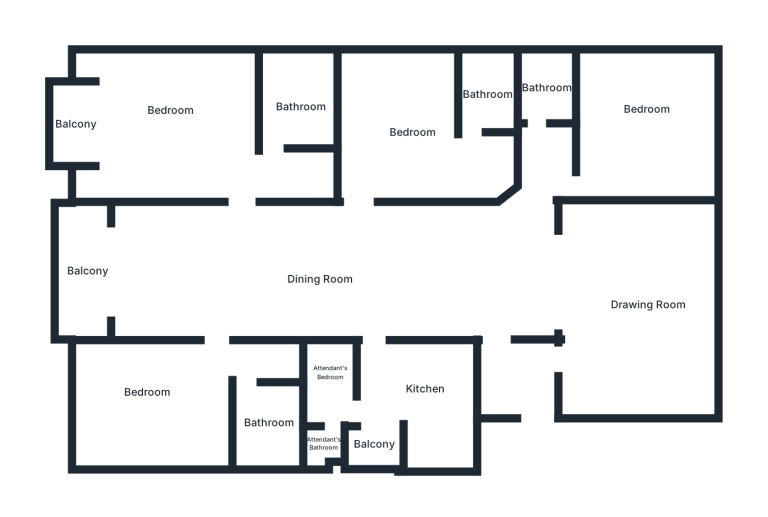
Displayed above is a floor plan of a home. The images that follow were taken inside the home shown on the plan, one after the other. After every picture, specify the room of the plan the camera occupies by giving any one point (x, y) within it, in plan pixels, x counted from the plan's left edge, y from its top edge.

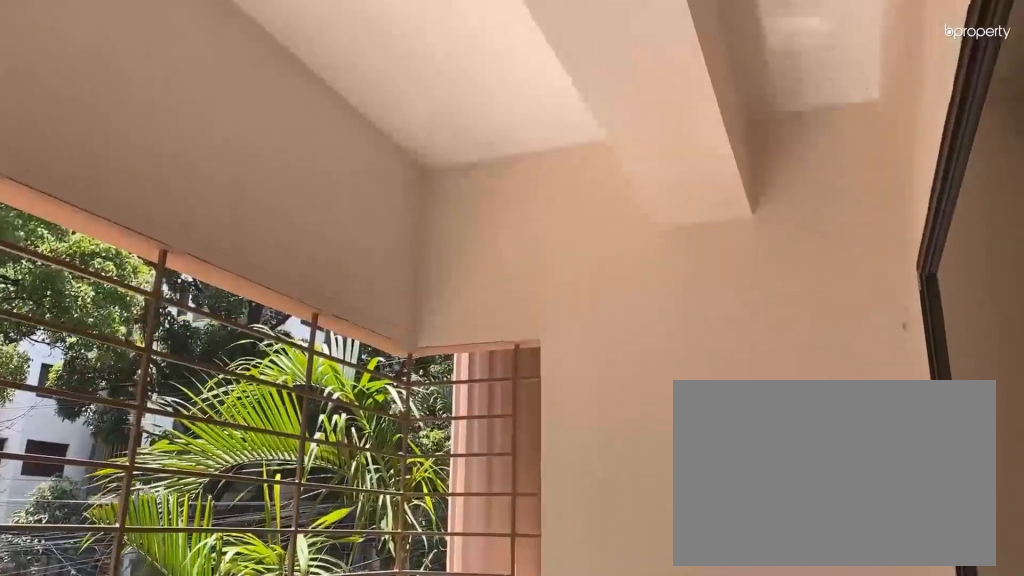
(69, 268)
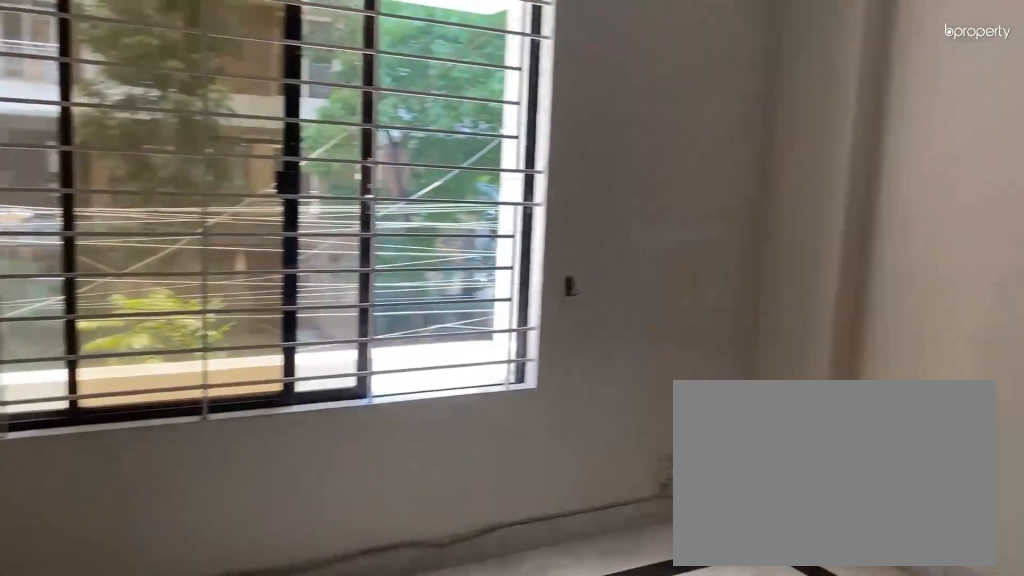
(151, 403)
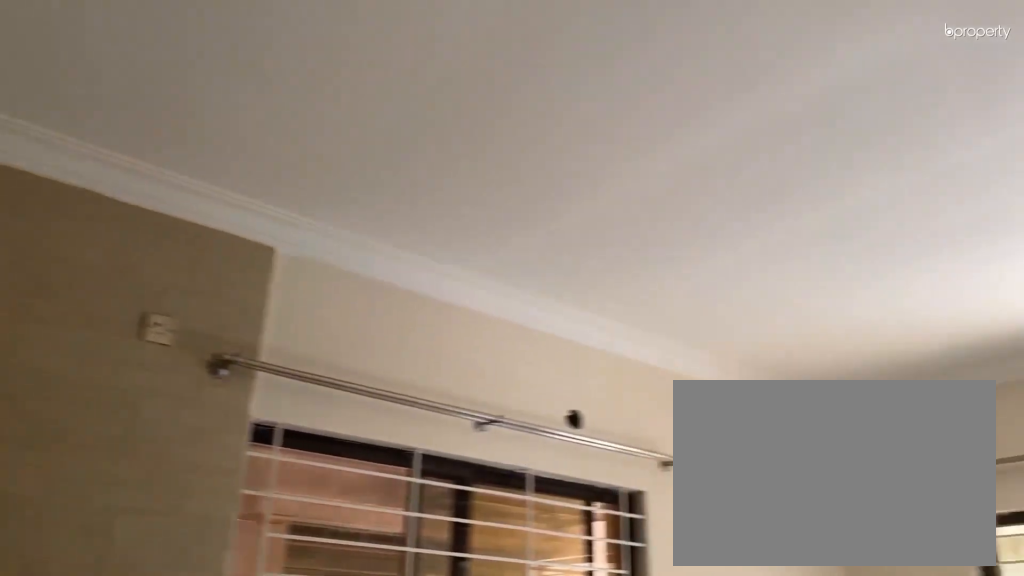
(160, 396)
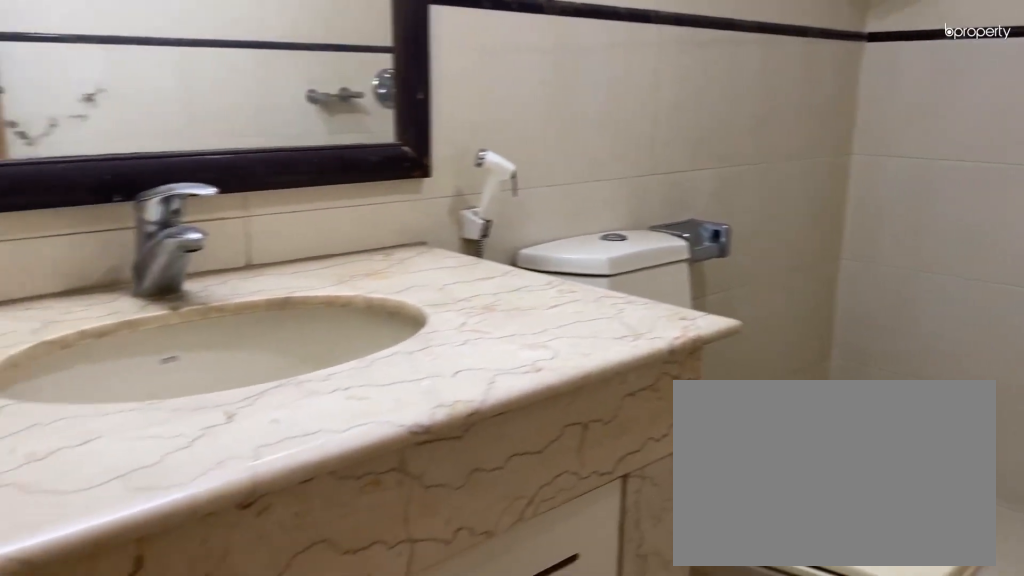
(265, 423)
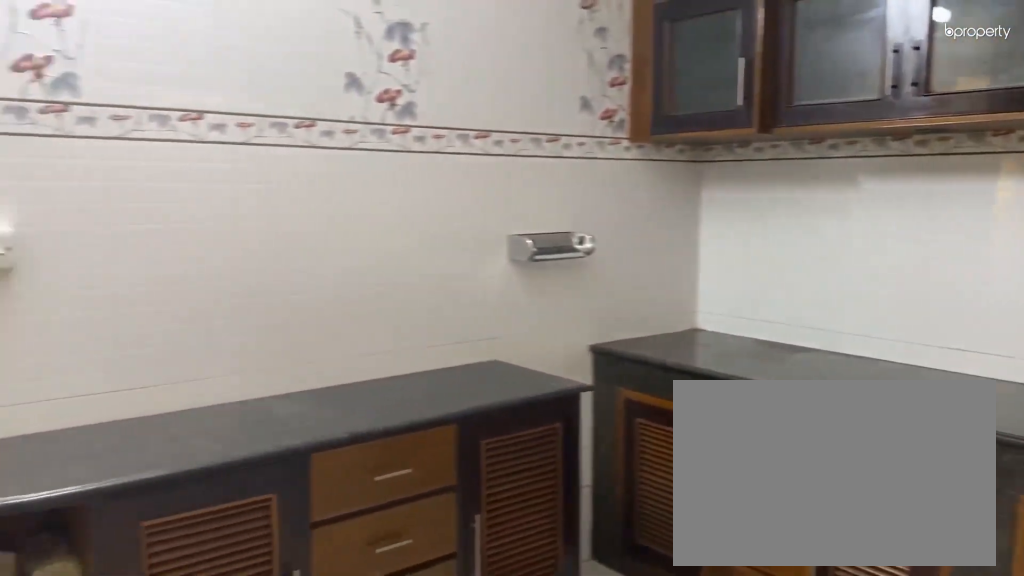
(426, 404)
